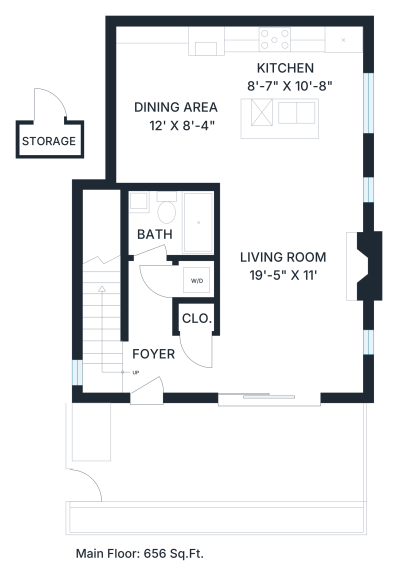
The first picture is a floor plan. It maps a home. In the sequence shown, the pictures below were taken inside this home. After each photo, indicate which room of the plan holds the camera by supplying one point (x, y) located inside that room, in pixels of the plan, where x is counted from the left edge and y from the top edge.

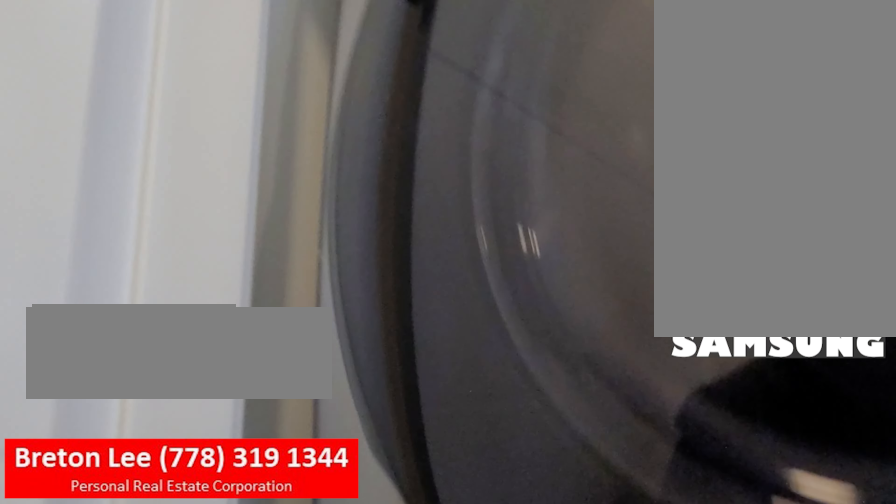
(198, 279)
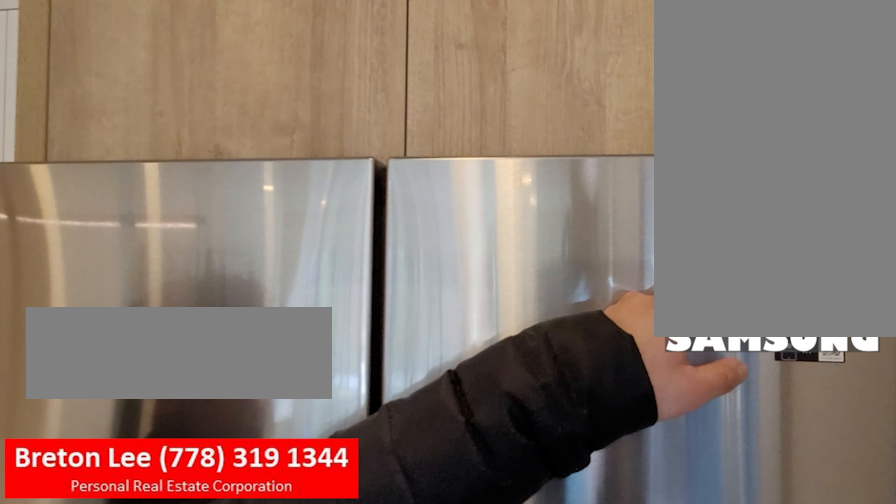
(340, 111)
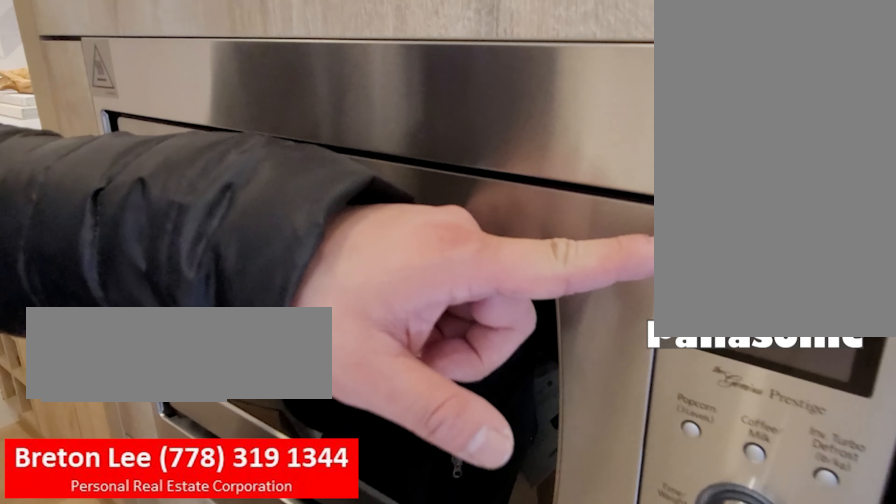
(340, 111)
